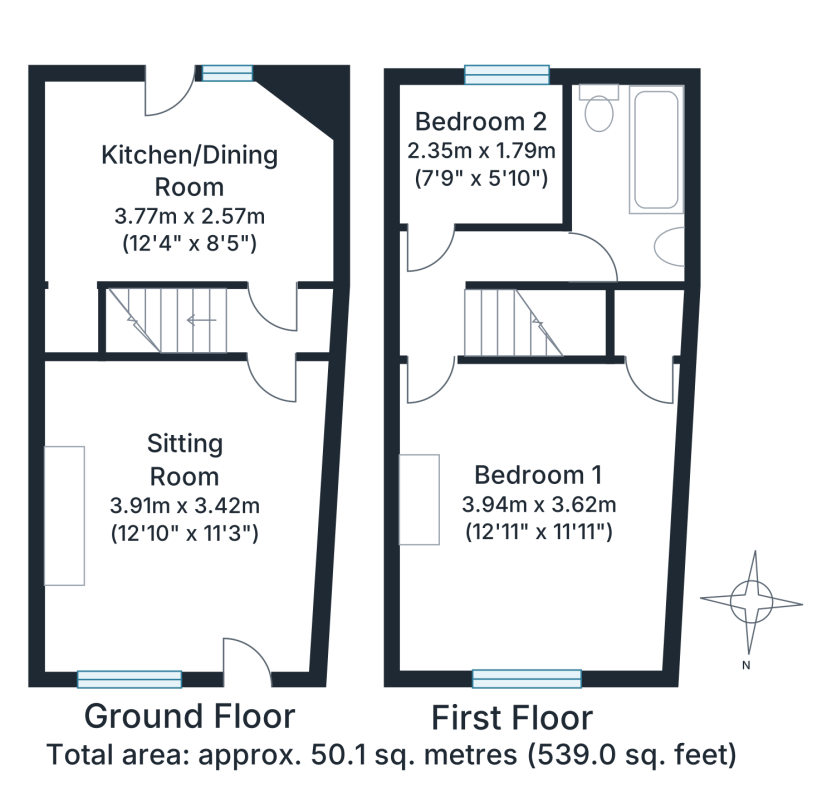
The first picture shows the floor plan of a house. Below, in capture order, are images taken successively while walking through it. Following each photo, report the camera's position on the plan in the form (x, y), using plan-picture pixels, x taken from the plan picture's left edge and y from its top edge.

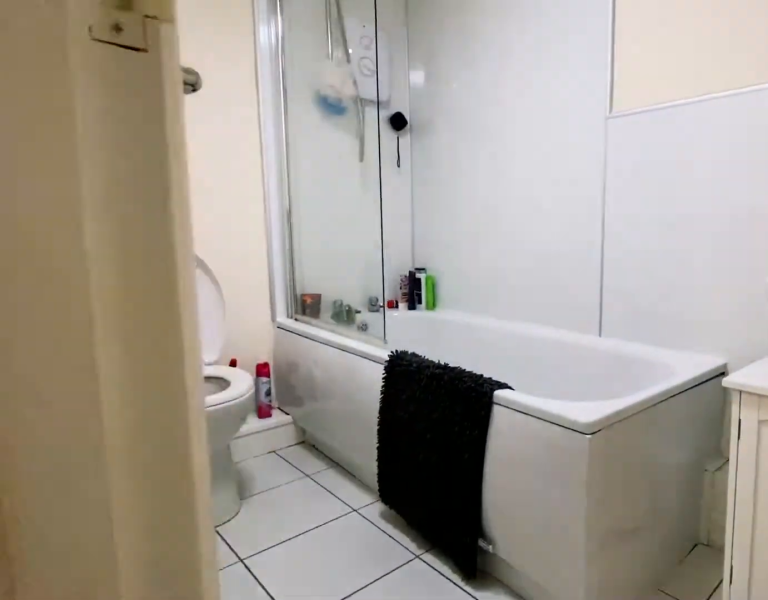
(608, 246)
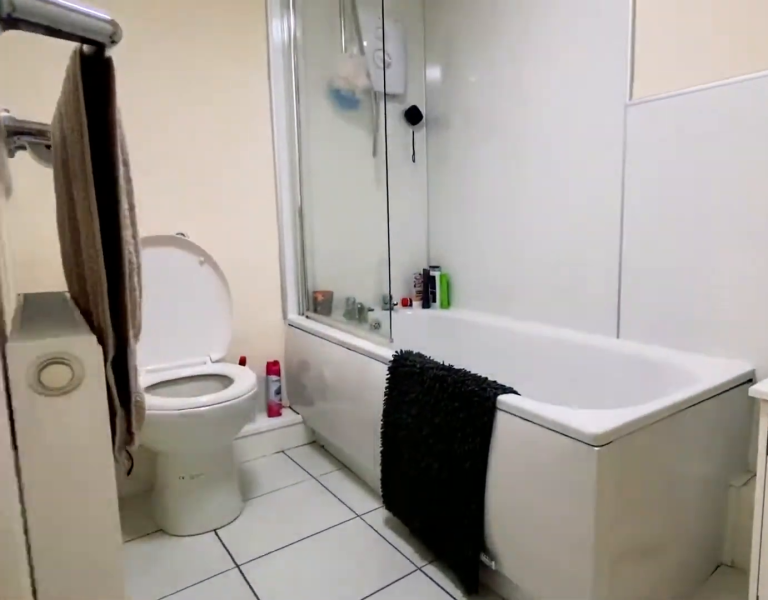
(612, 238)
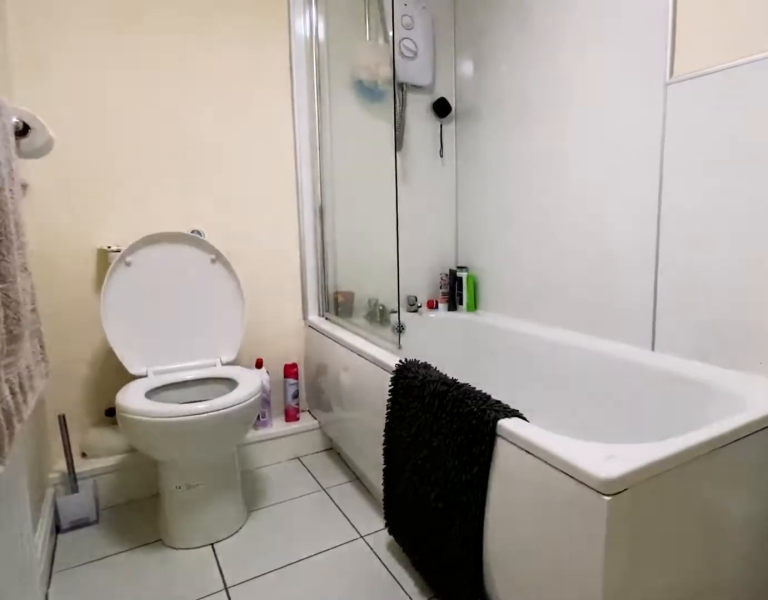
(612, 222)
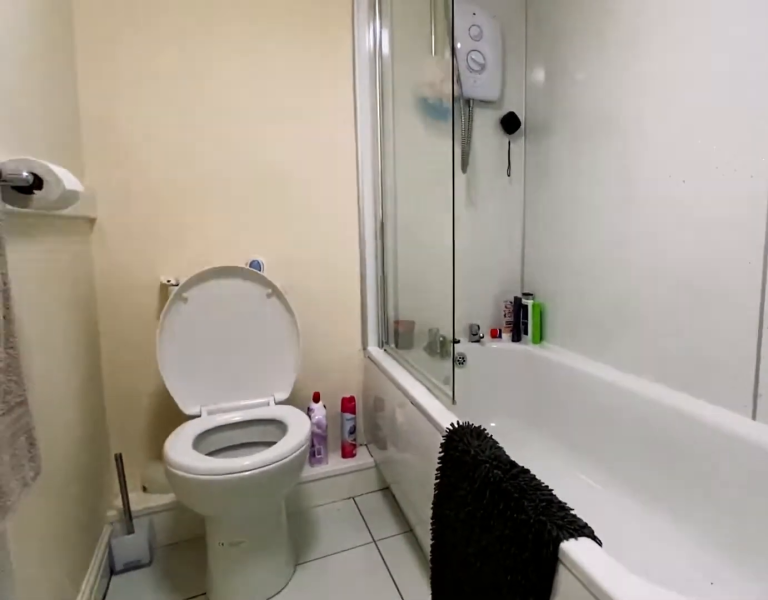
(603, 199)
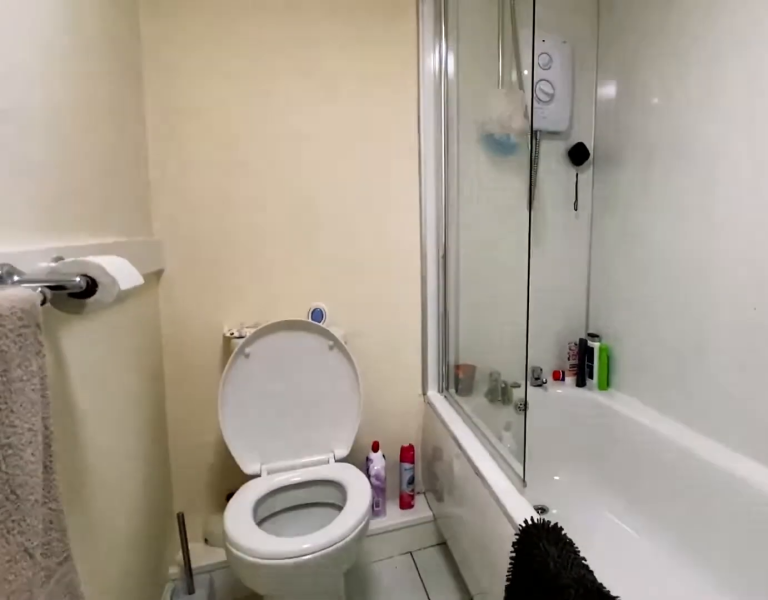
(598, 183)
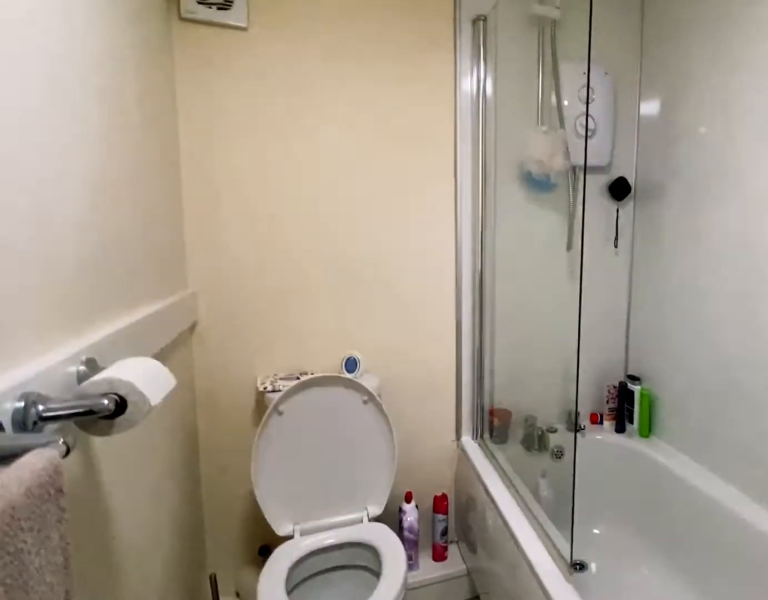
(597, 182)
